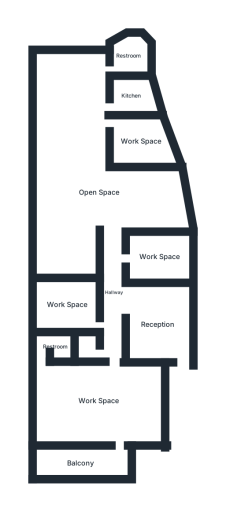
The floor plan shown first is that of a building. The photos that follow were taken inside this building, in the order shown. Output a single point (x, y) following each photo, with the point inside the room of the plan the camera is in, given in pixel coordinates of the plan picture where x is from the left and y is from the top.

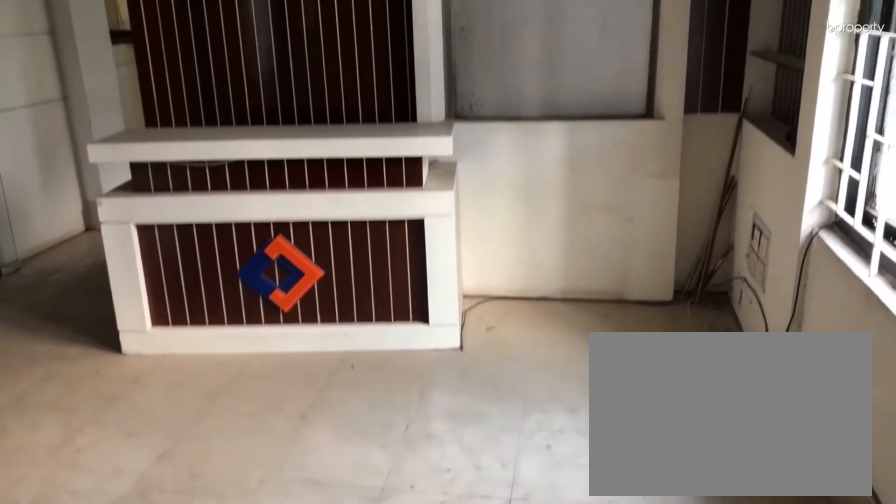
(157, 323)
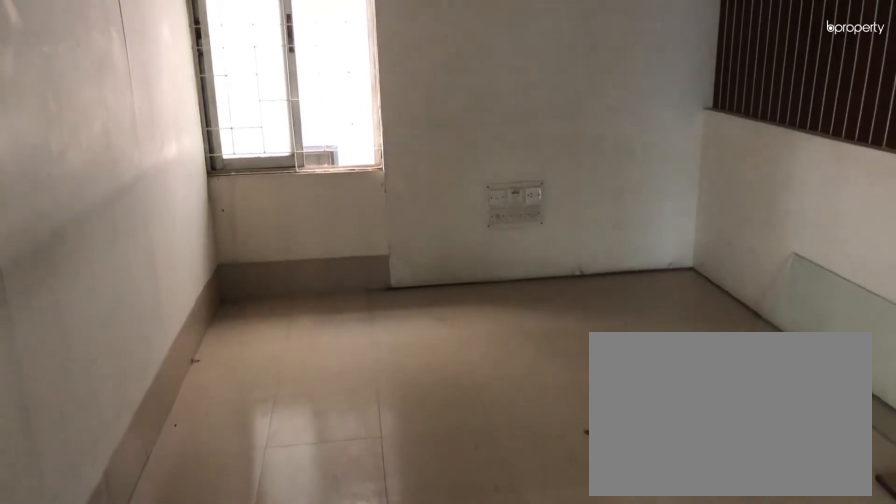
(68, 306)
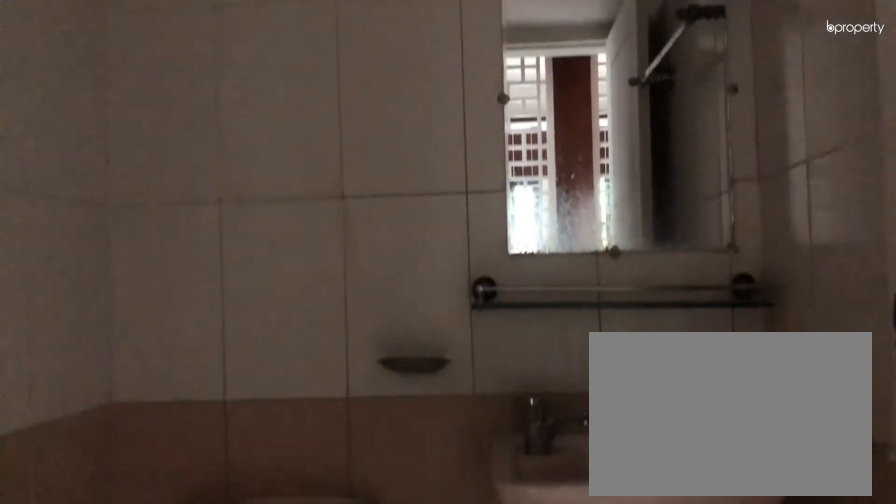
(88, 349)
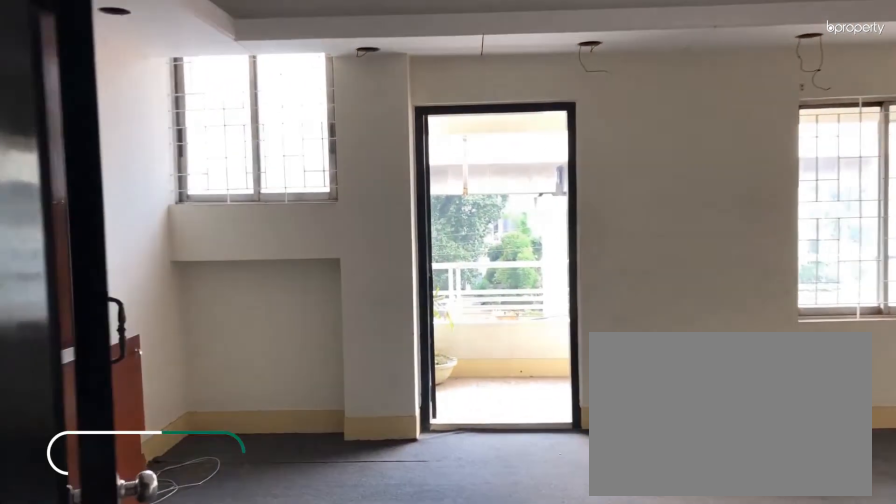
(98, 401)
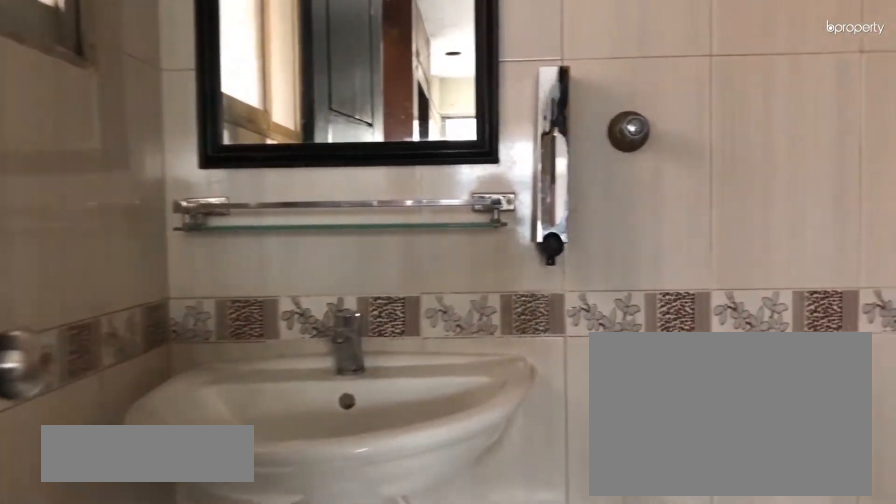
(52, 349)
